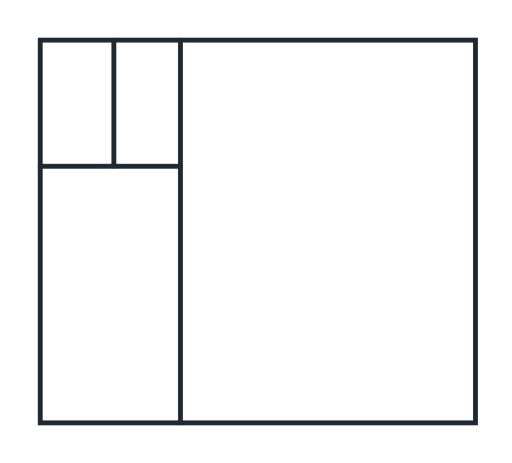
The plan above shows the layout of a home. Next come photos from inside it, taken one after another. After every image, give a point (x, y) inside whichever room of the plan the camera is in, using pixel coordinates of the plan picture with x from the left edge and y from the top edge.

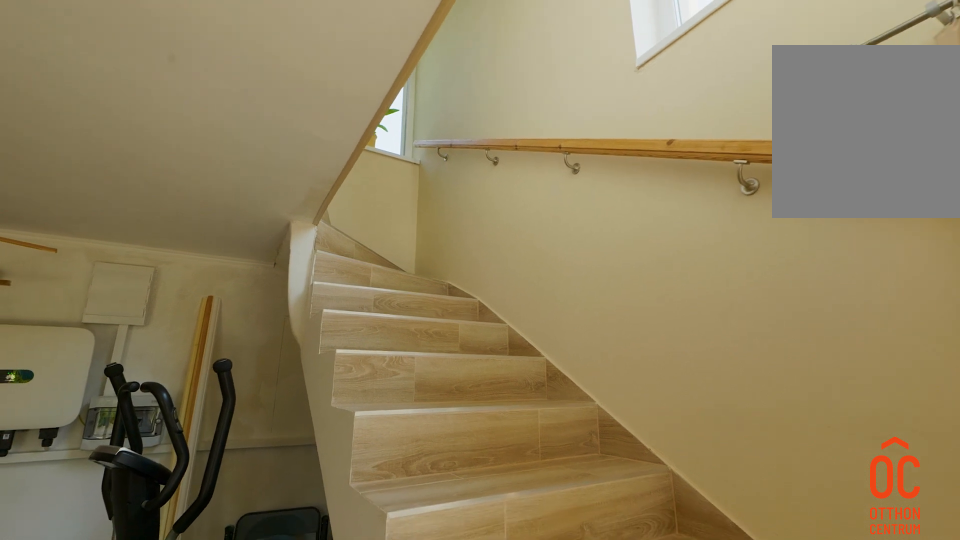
(337, 250)
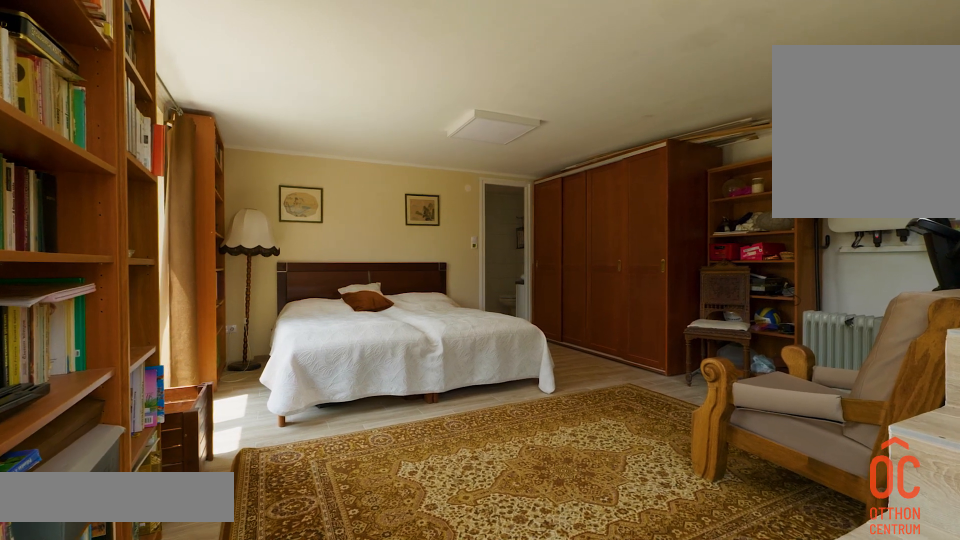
(337, 249)
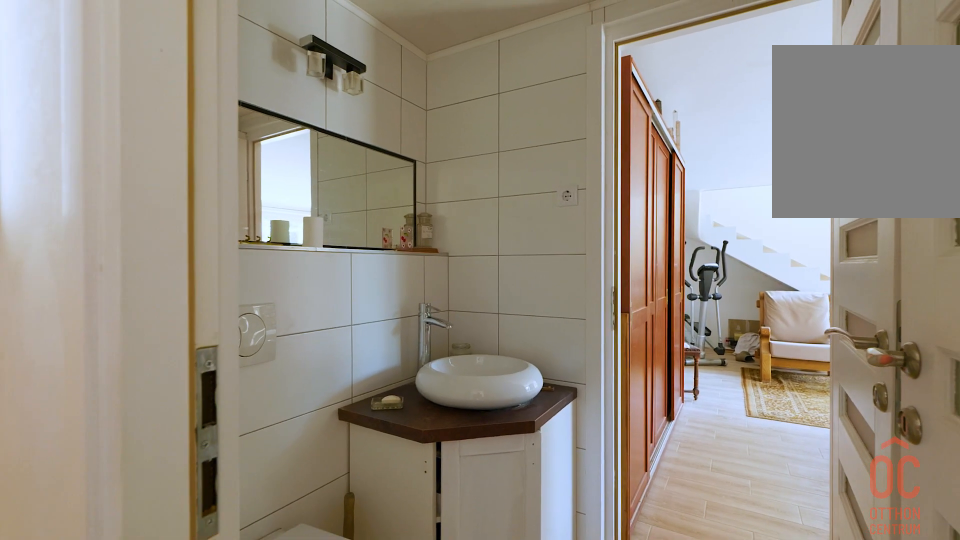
(129, 107)
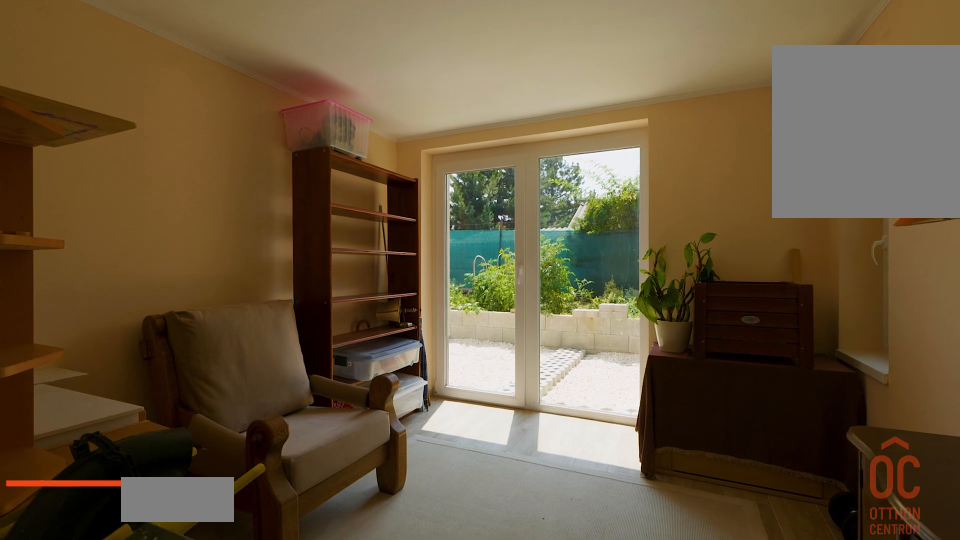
(118, 326)
